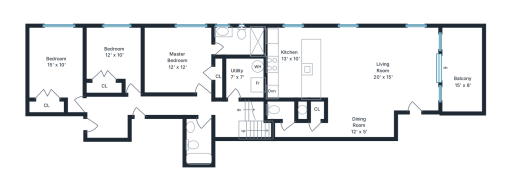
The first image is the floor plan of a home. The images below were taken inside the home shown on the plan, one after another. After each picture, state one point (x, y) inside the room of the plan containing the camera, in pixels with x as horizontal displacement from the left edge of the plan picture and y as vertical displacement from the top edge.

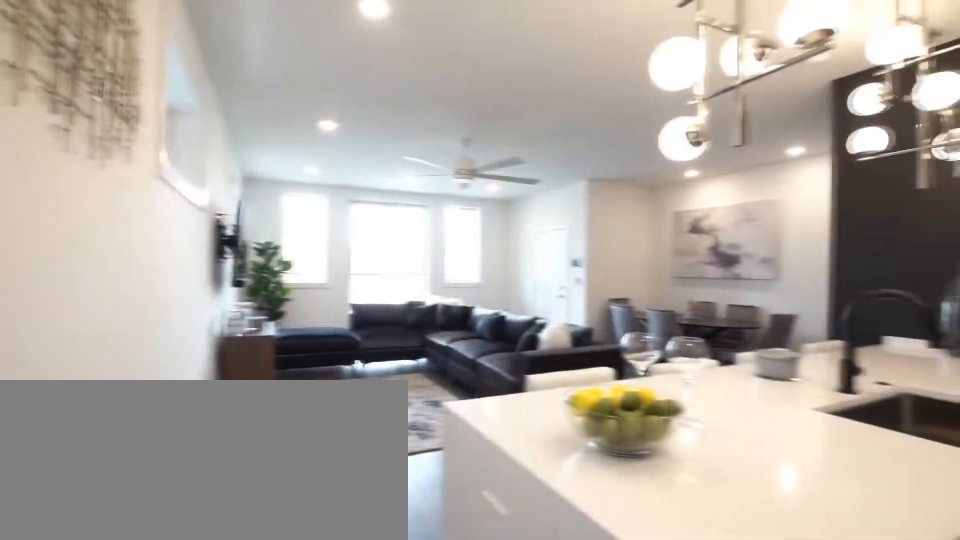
(359, 80)
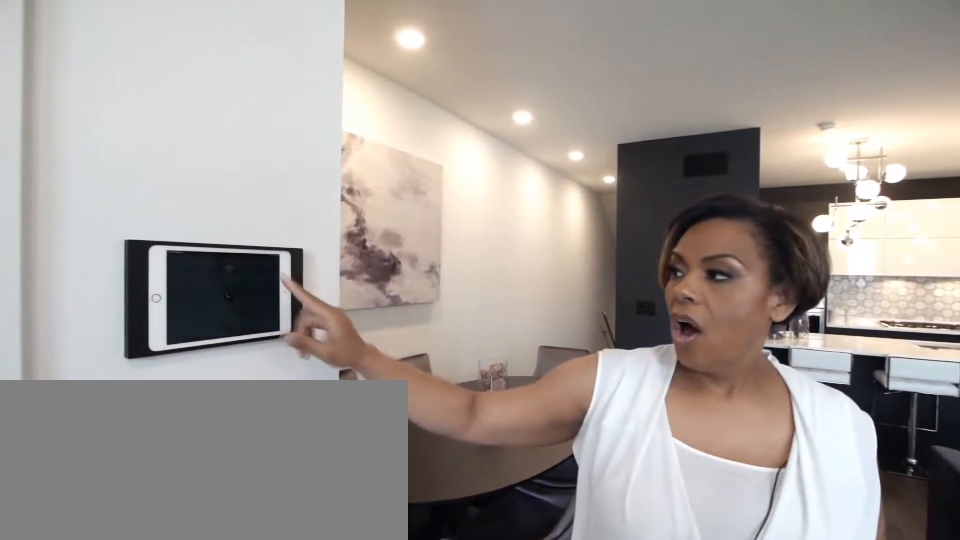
(359, 80)
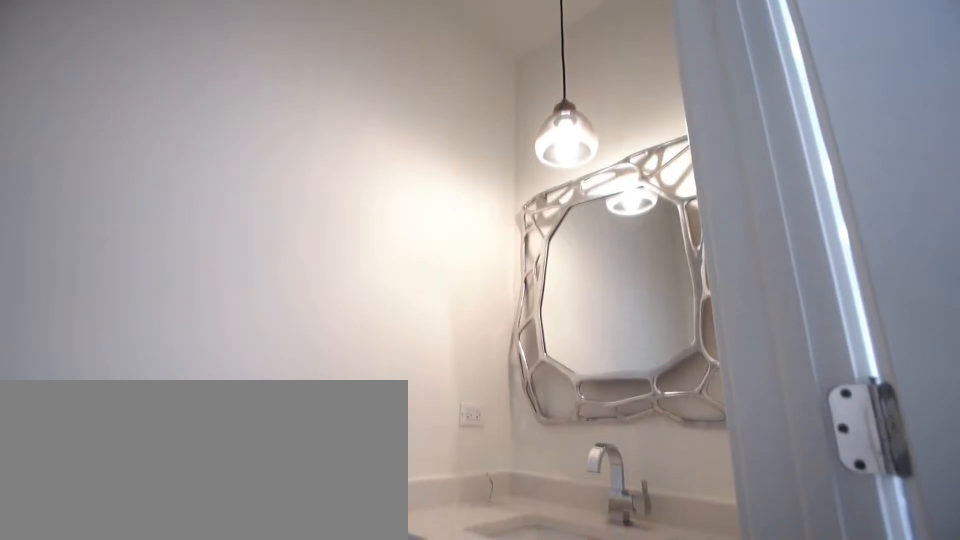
(284, 112)
